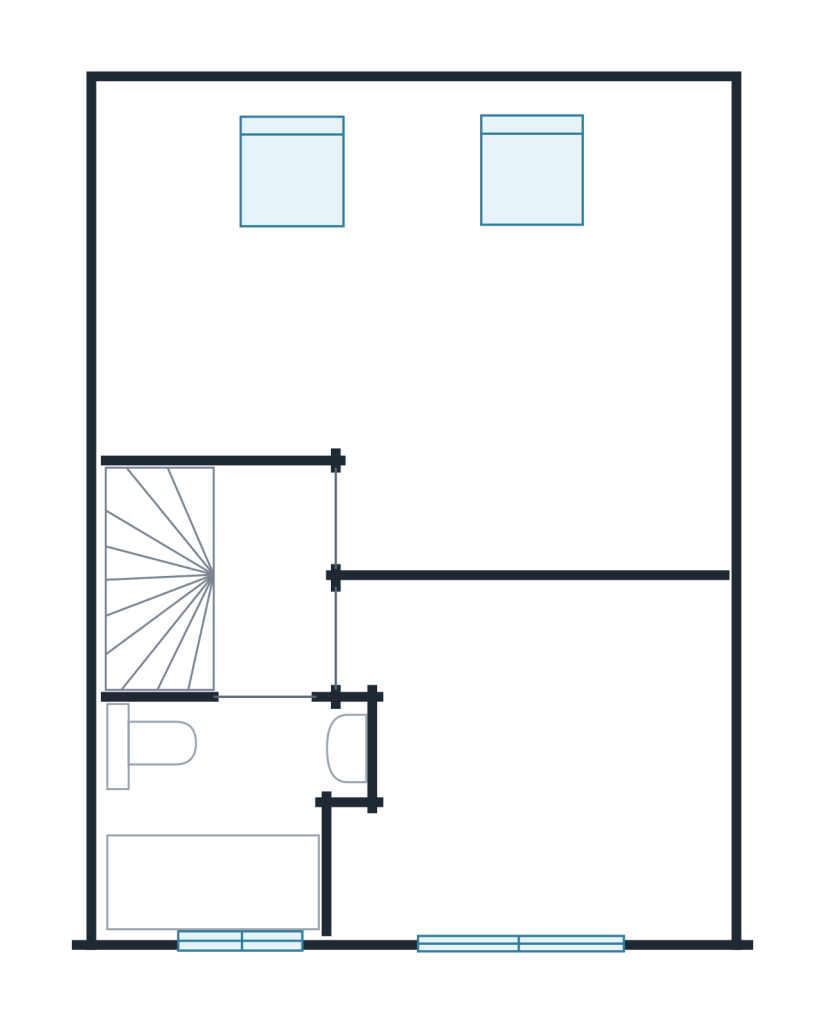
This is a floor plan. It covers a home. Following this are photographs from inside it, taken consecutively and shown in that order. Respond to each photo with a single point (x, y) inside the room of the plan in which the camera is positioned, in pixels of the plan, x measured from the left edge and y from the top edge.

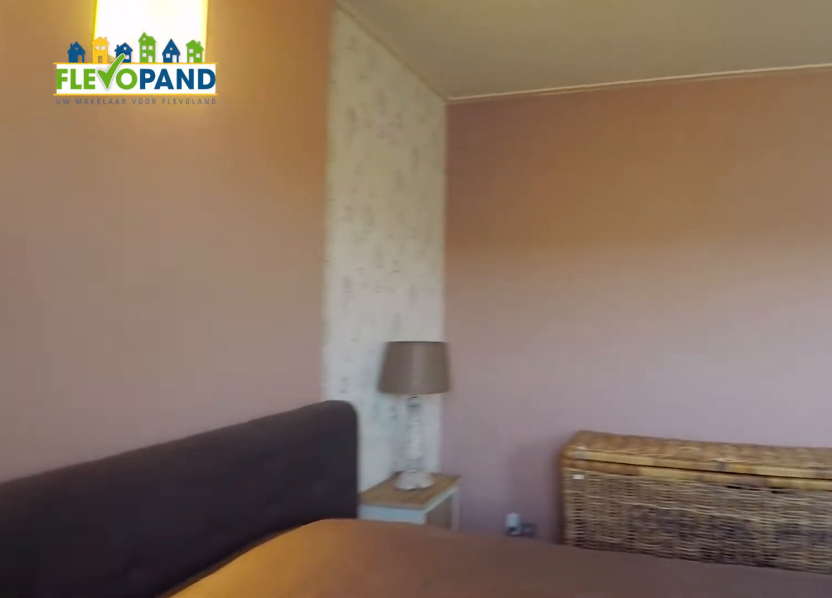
(396, 276)
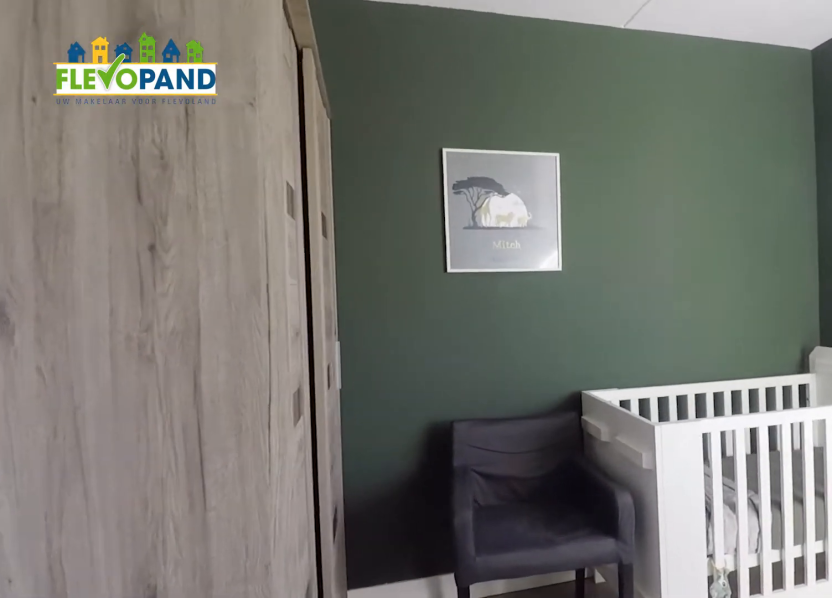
(535, 758)
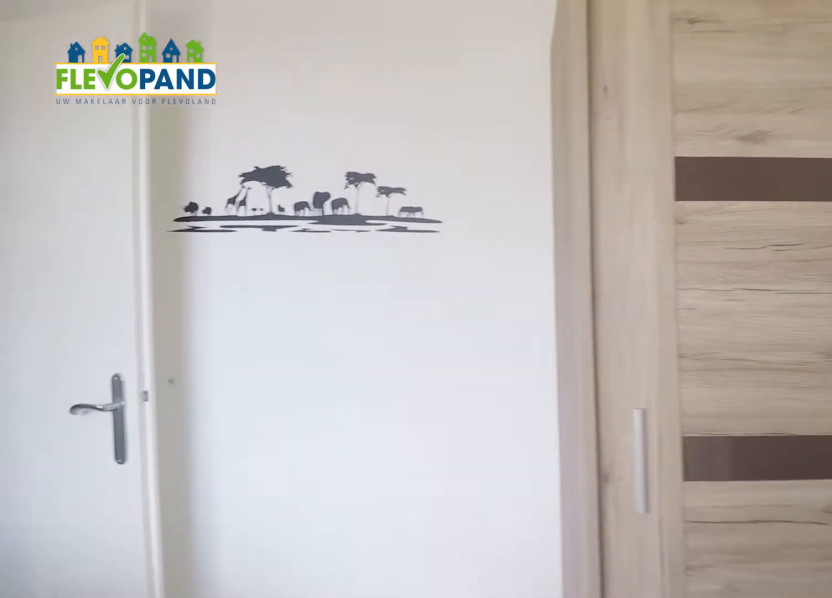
(535, 758)
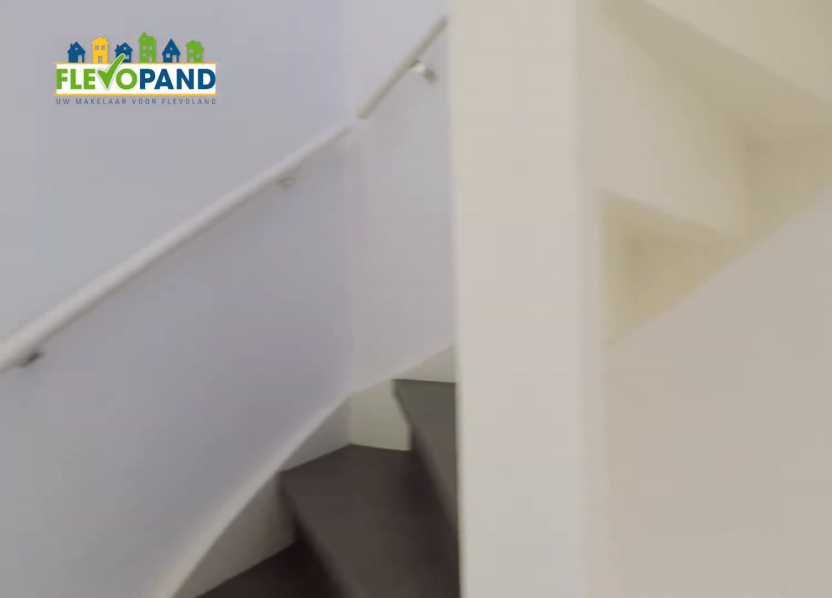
(270, 578)
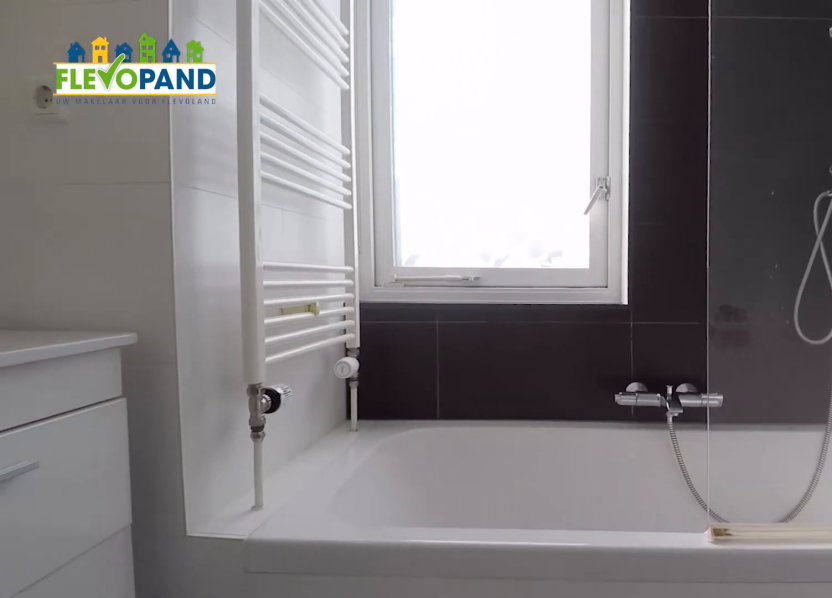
(213, 880)
